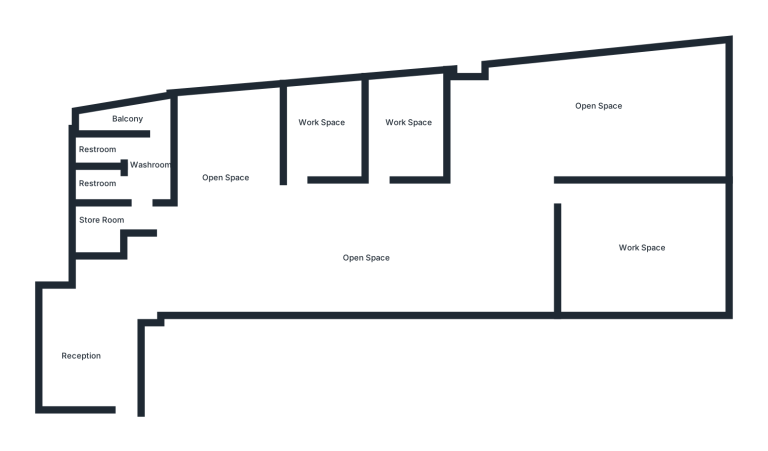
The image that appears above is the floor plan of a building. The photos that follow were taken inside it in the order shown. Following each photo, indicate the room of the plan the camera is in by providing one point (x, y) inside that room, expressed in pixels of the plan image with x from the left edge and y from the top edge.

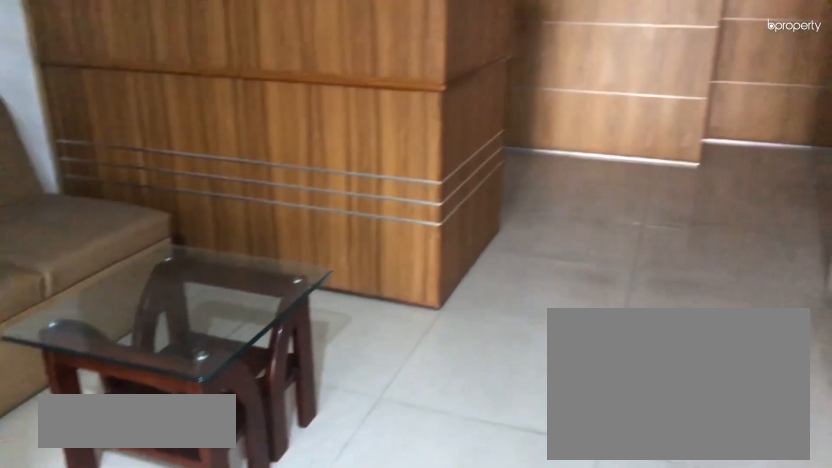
(88, 338)
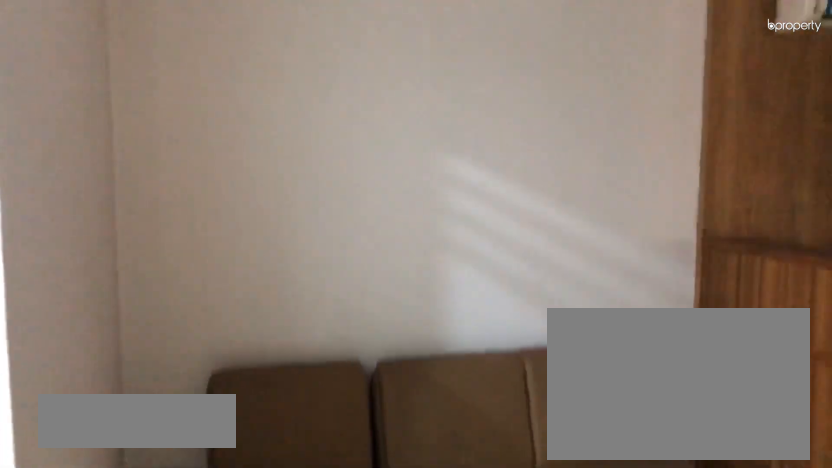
(88, 338)
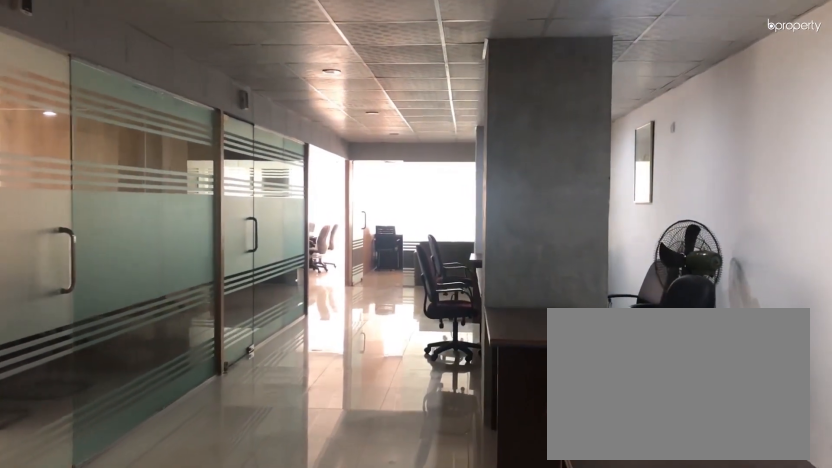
(350, 262)
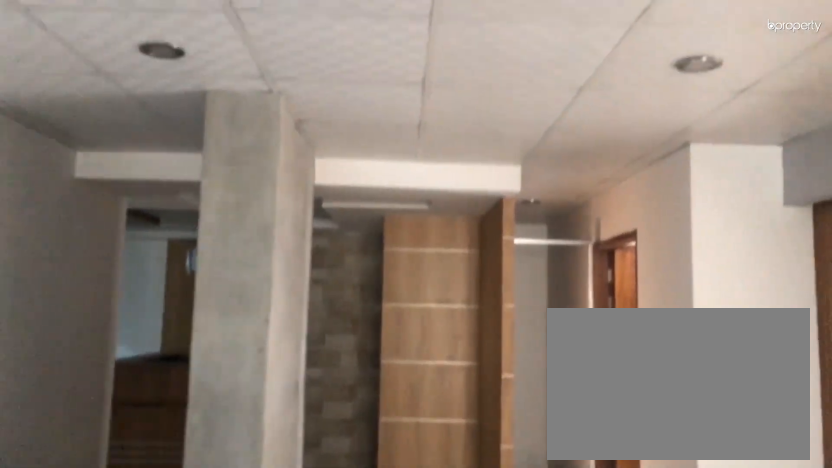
(350, 262)
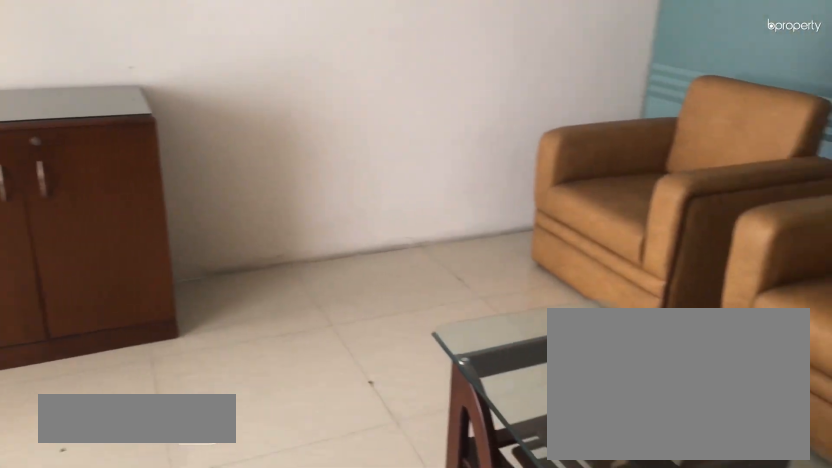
(633, 238)
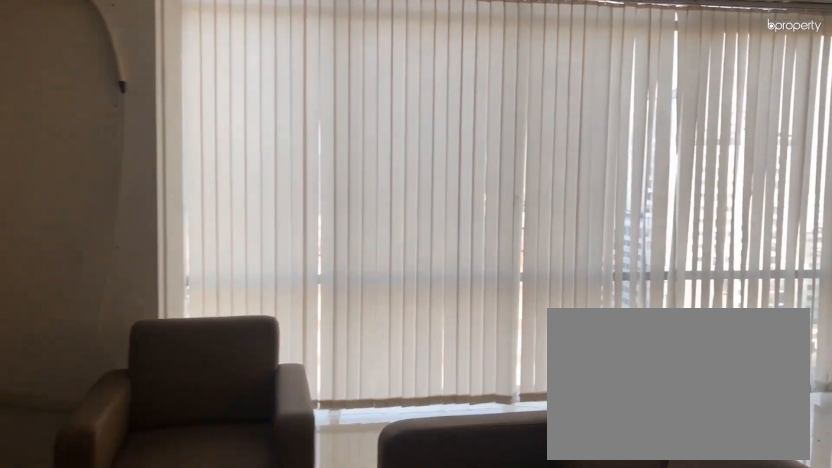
(540, 133)
